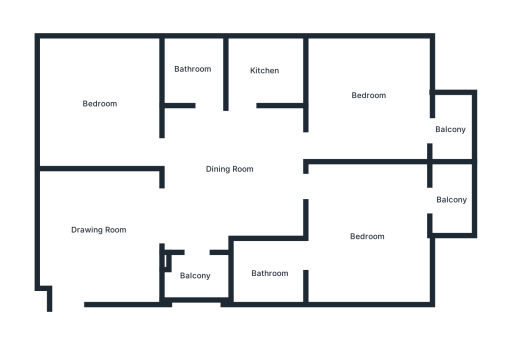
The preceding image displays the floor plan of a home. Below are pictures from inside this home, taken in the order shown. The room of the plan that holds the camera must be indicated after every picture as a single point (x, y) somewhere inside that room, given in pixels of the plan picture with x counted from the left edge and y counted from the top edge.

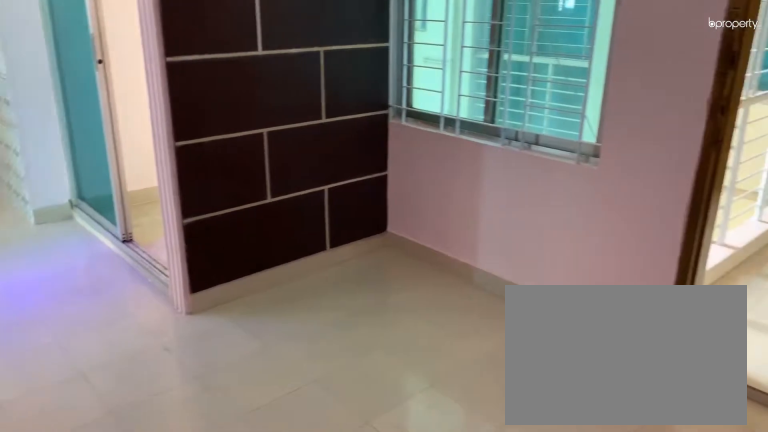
(97, 230)
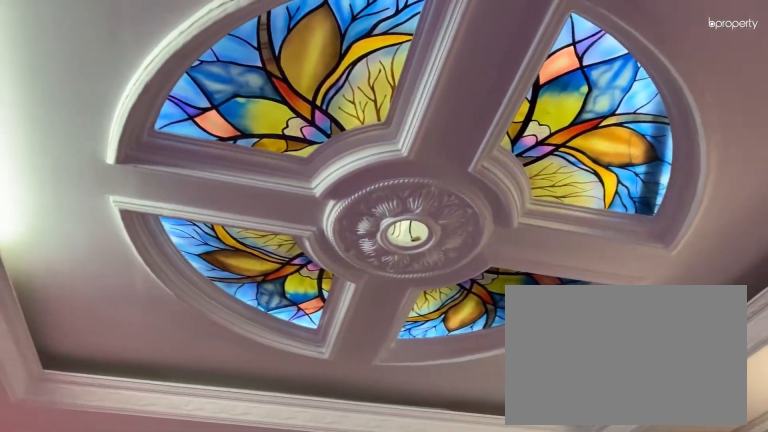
(97, 230)
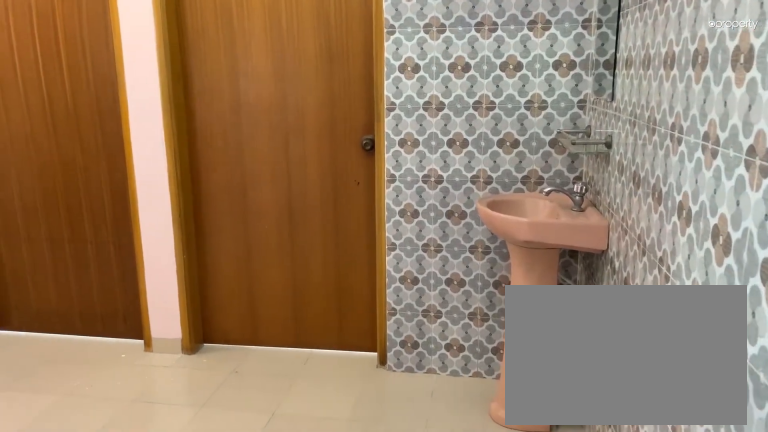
(228, 168)
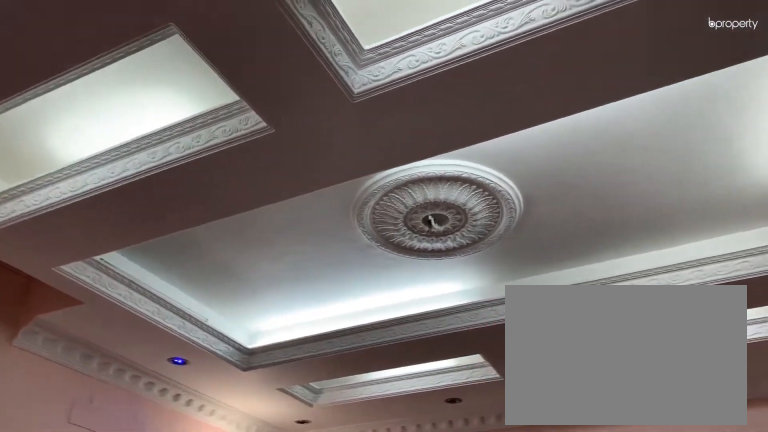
(228, 168)
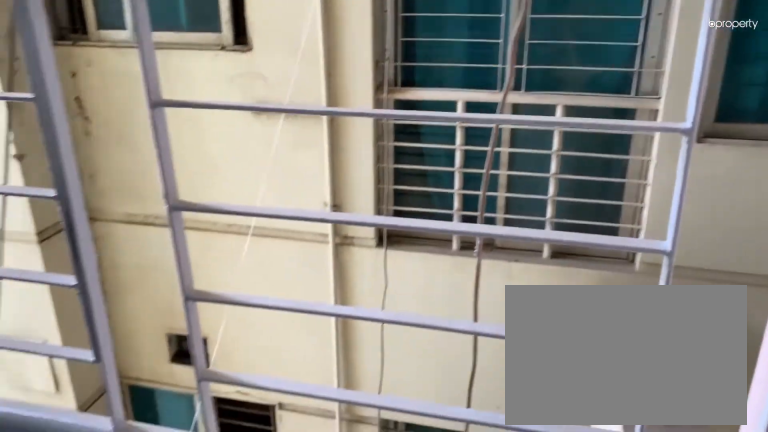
(196, 280)
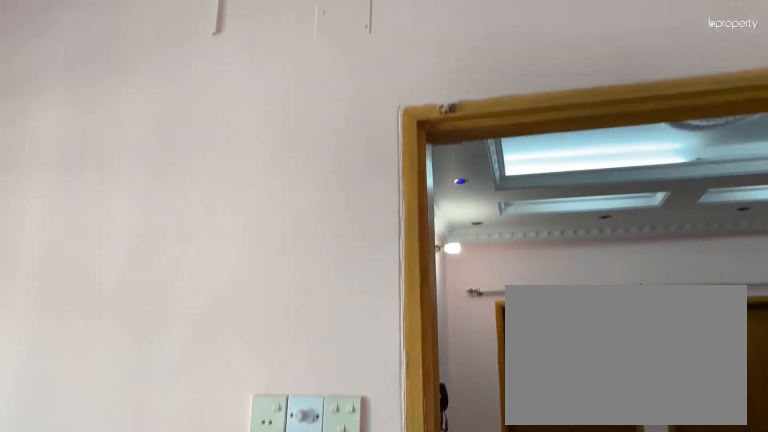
(102, 102)
